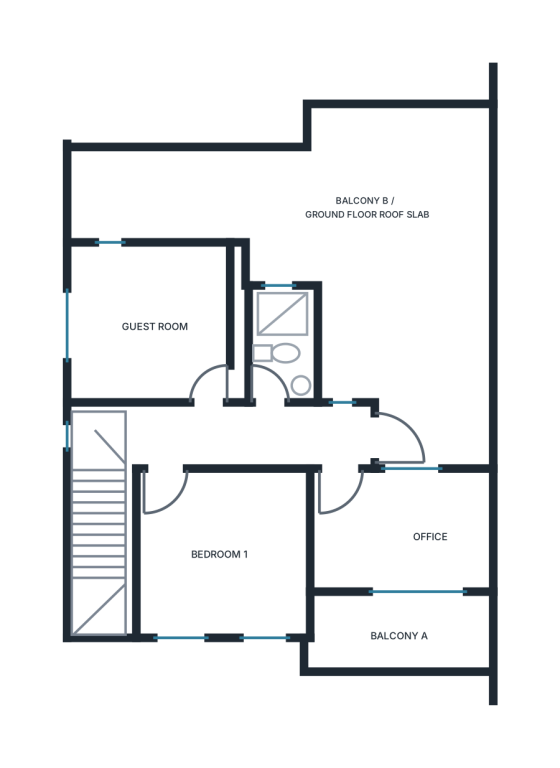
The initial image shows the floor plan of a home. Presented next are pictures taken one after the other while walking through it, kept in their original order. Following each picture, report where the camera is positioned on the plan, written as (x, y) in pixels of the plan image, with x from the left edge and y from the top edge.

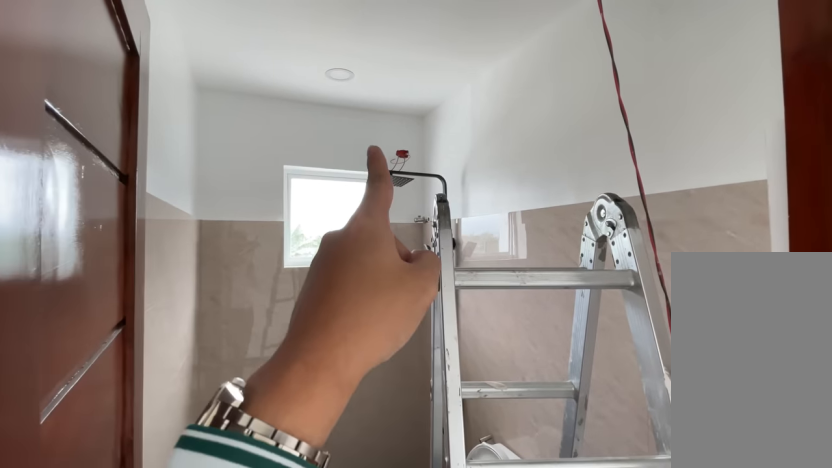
(278, 418)
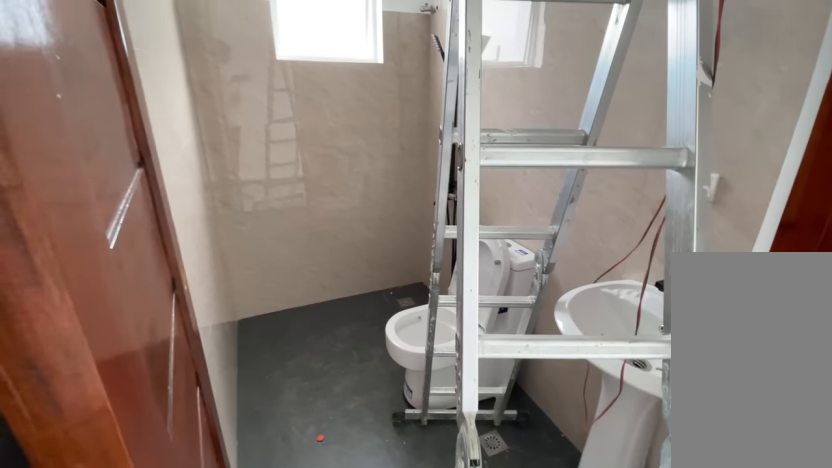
(281, 418)
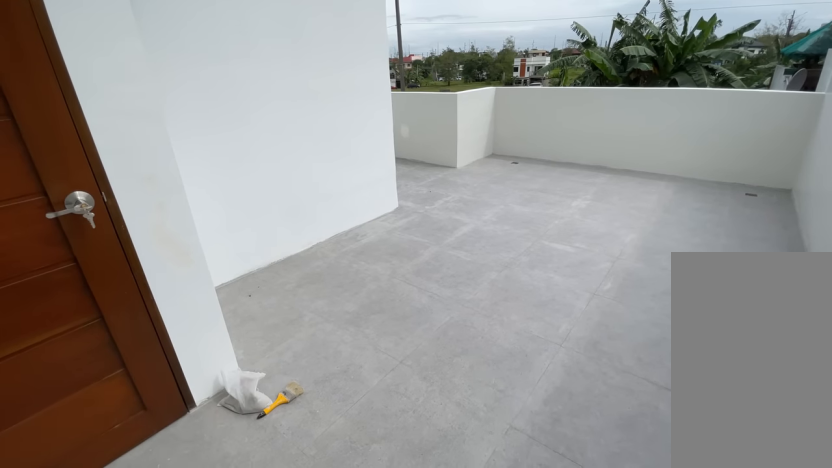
(447, 392)
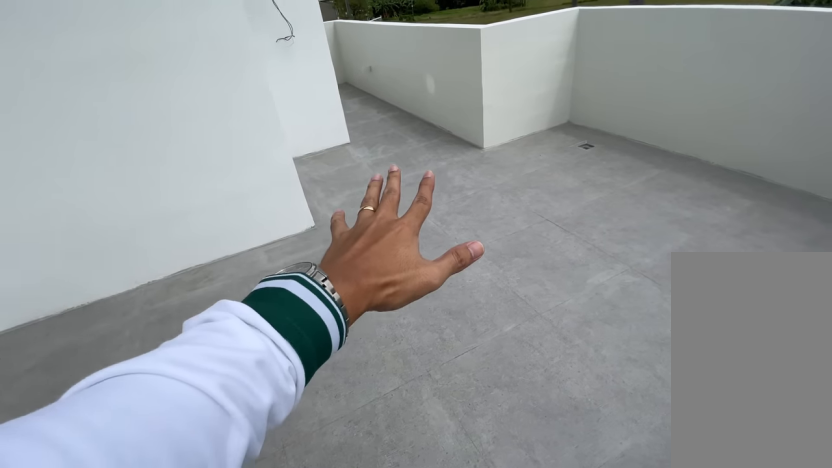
(396, 242)
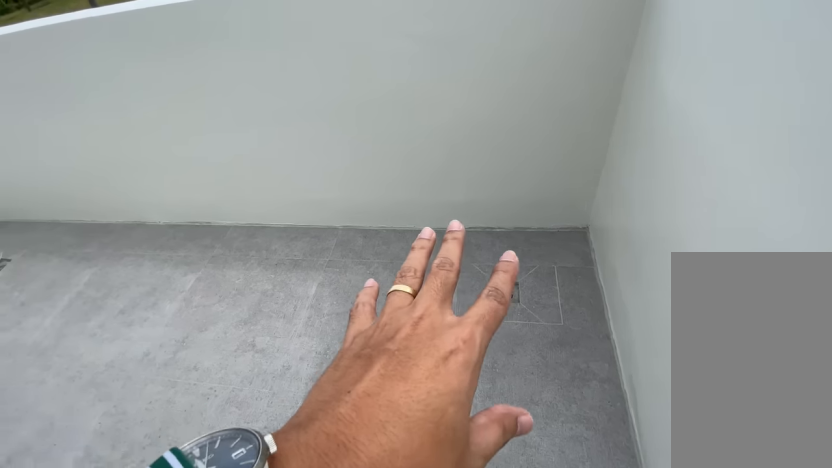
(395, 242)
